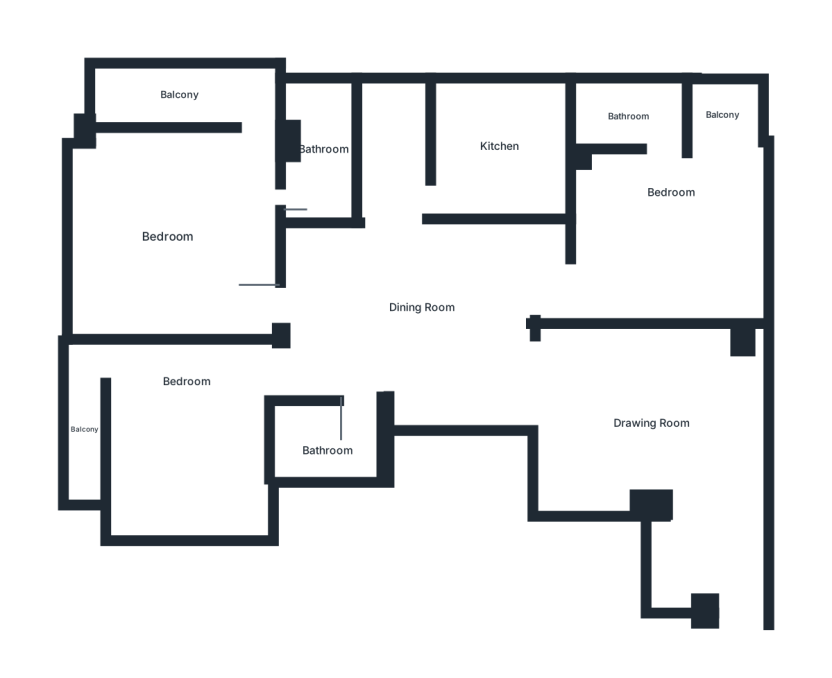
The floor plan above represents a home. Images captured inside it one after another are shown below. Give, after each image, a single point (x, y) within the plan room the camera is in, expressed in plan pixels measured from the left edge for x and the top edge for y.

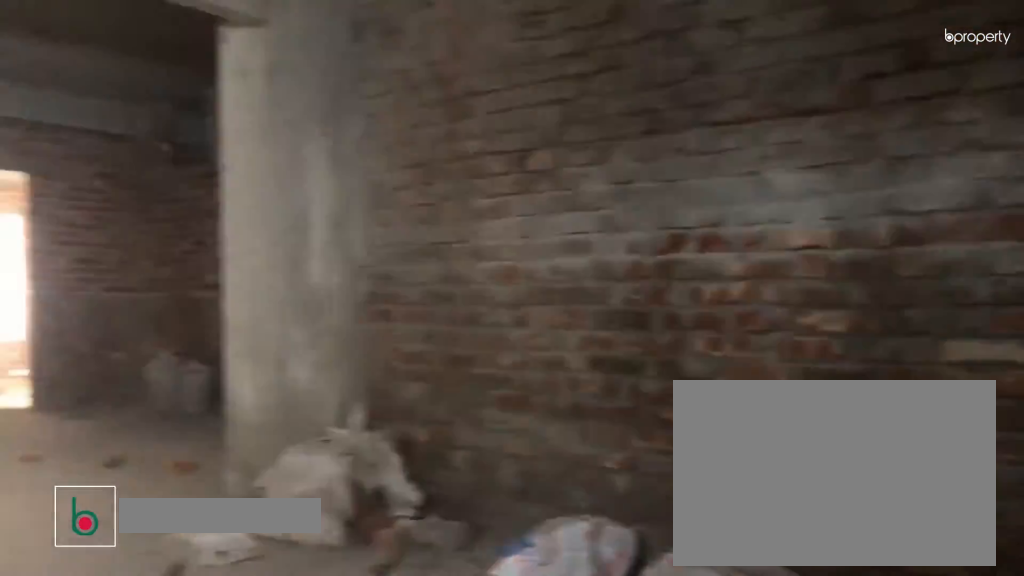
(660, 424)
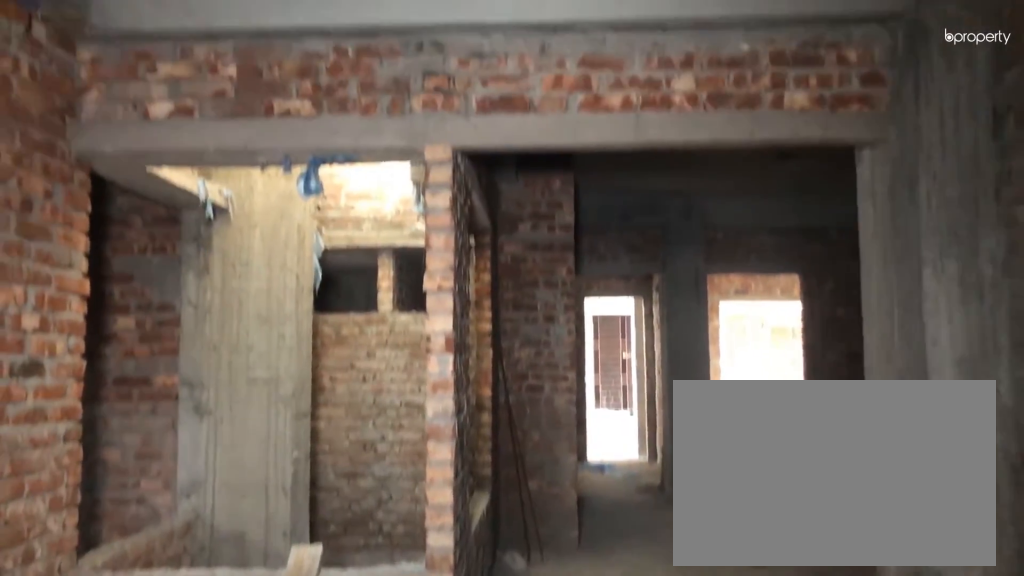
(660, 423)
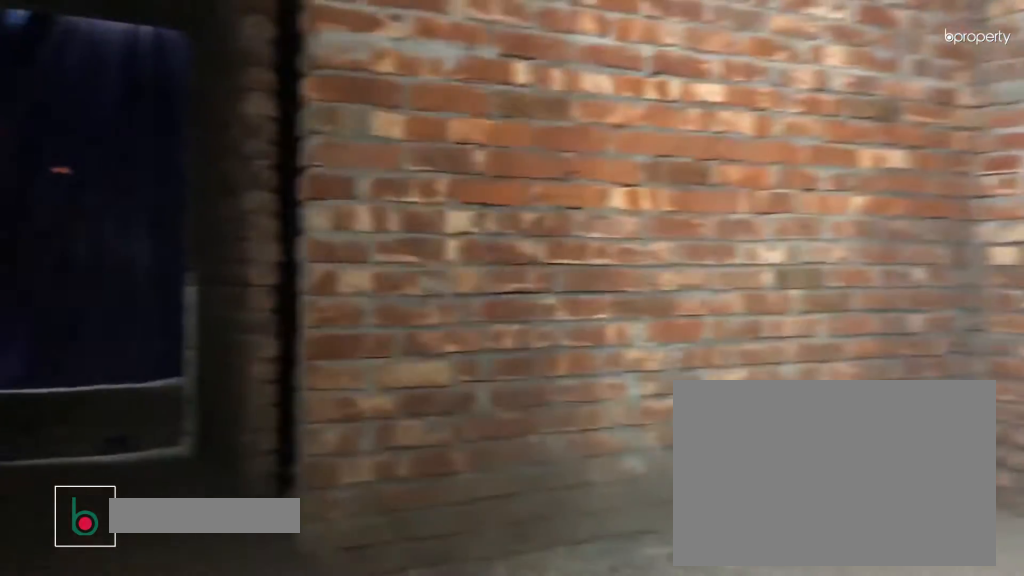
(422, 303)
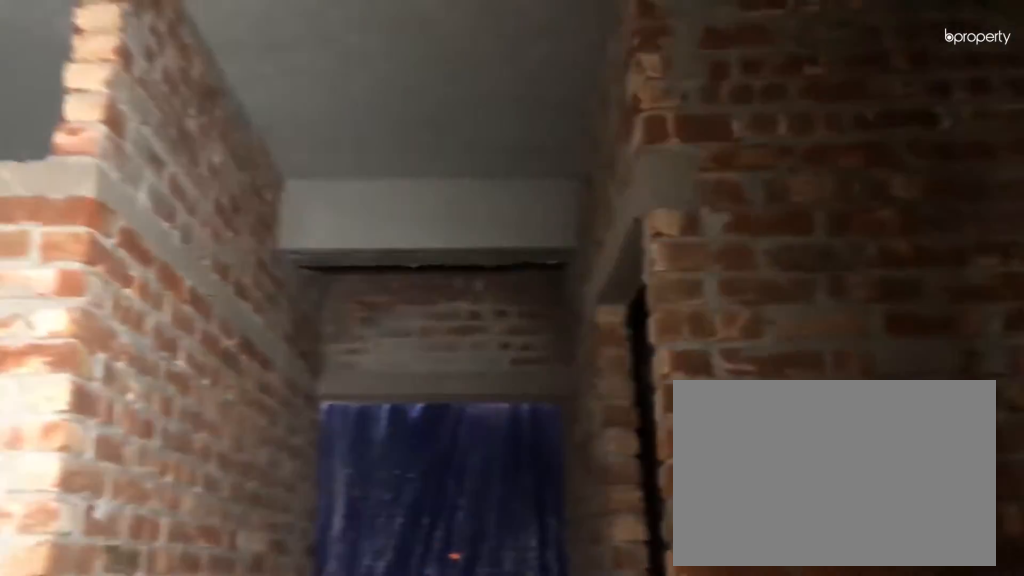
(422, 303)
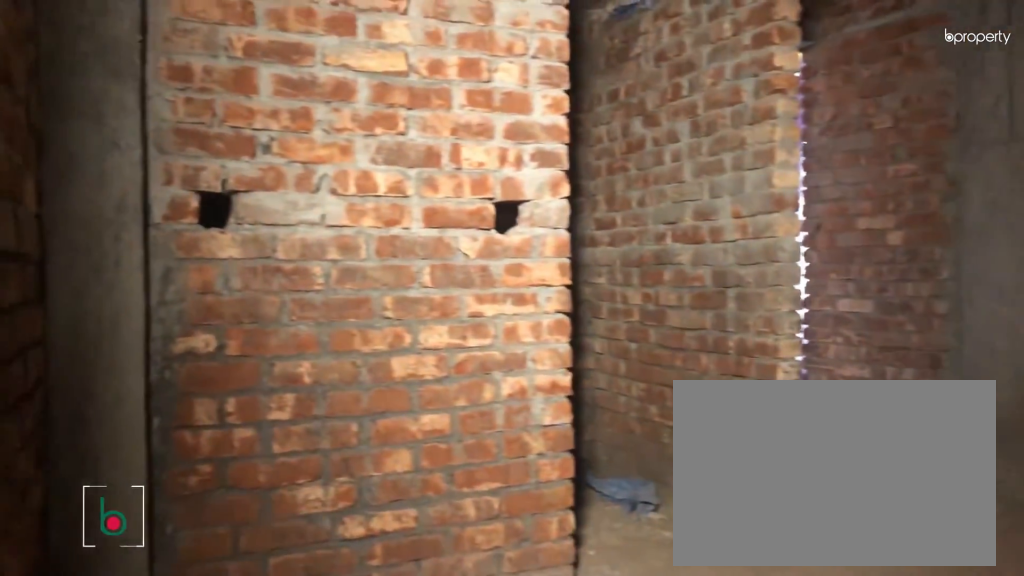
(664, 226)
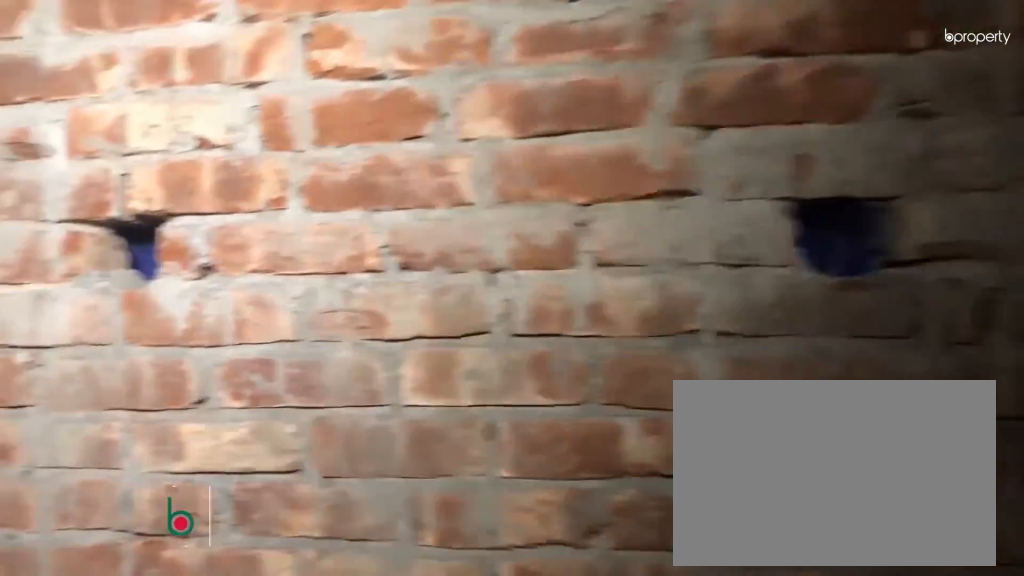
(629, 121)
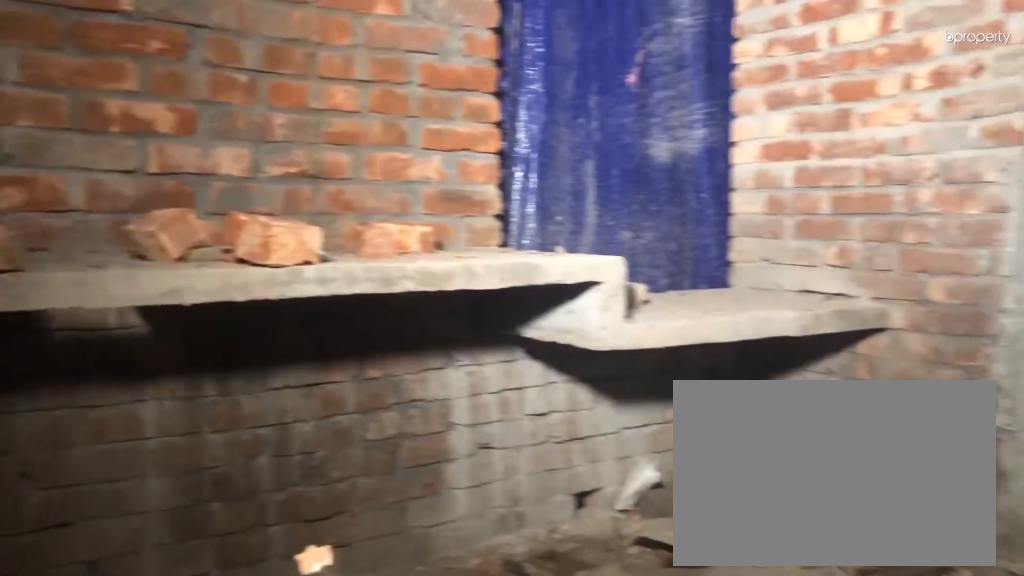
(503, 148)
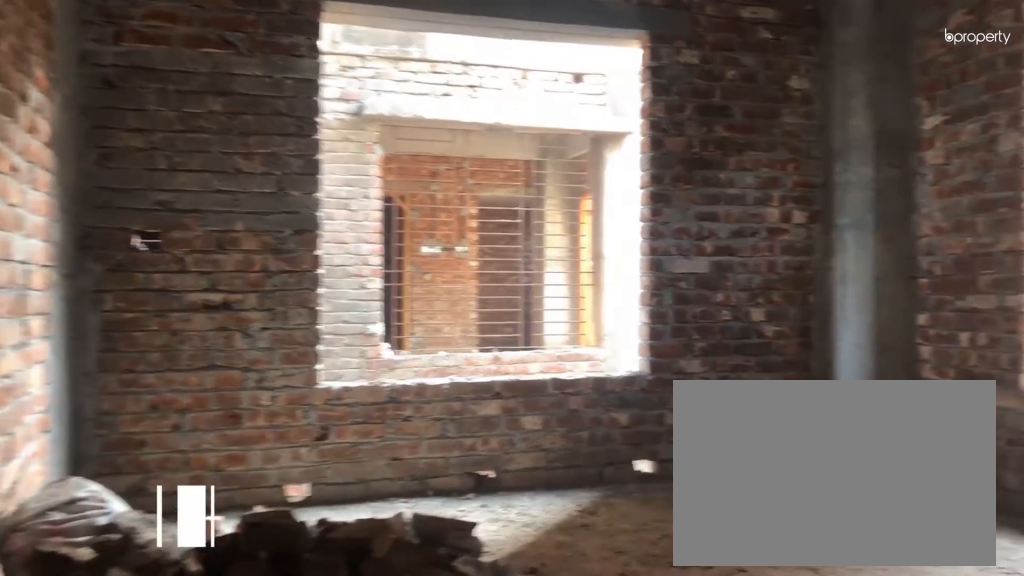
(167, 234)
